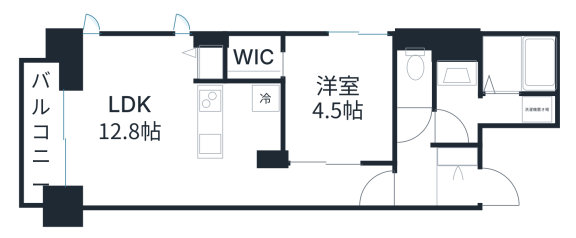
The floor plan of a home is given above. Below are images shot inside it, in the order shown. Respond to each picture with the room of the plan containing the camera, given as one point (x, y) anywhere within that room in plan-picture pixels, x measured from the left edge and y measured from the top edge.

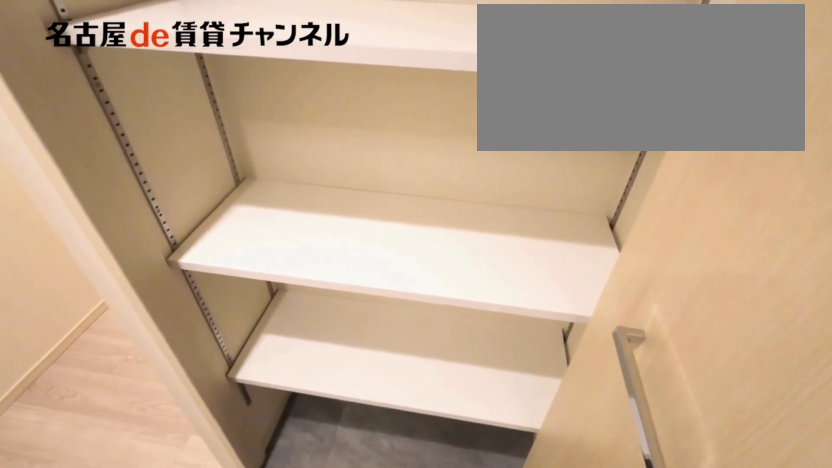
(458, 154)
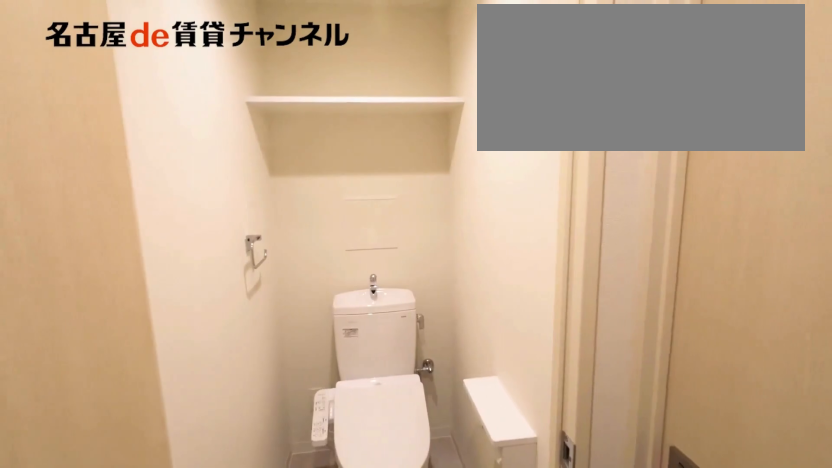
(415, 70)
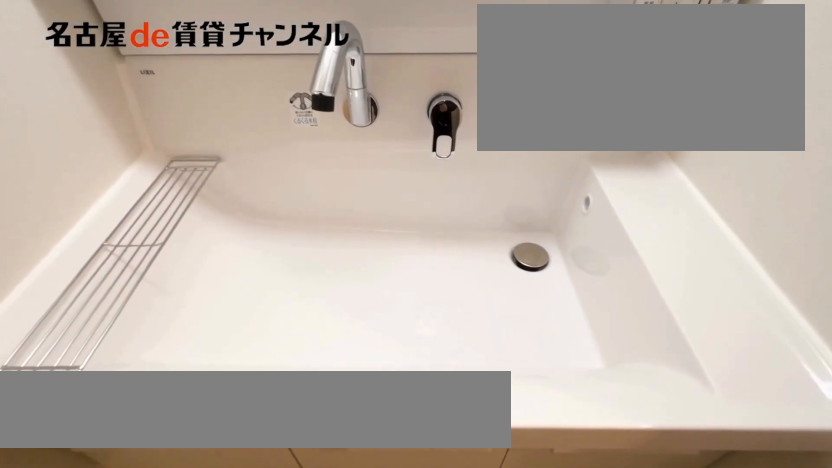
(491, 110)
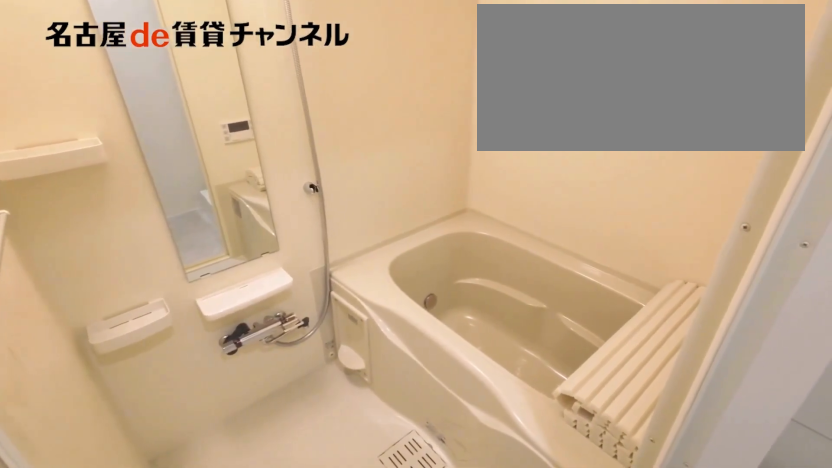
(490, 84)
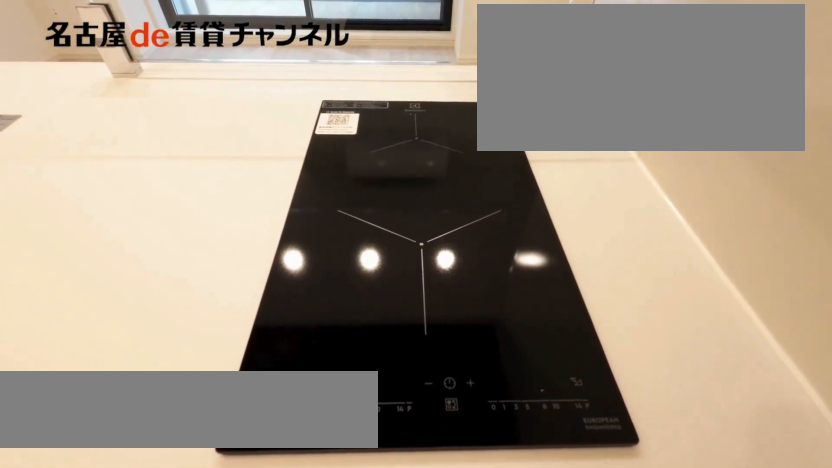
(240, 123)
